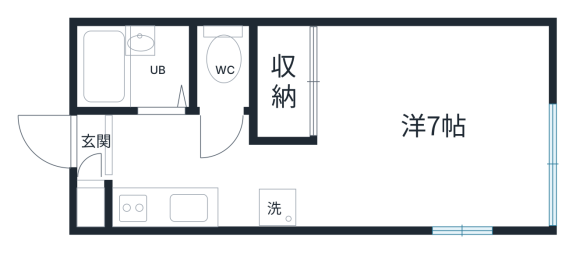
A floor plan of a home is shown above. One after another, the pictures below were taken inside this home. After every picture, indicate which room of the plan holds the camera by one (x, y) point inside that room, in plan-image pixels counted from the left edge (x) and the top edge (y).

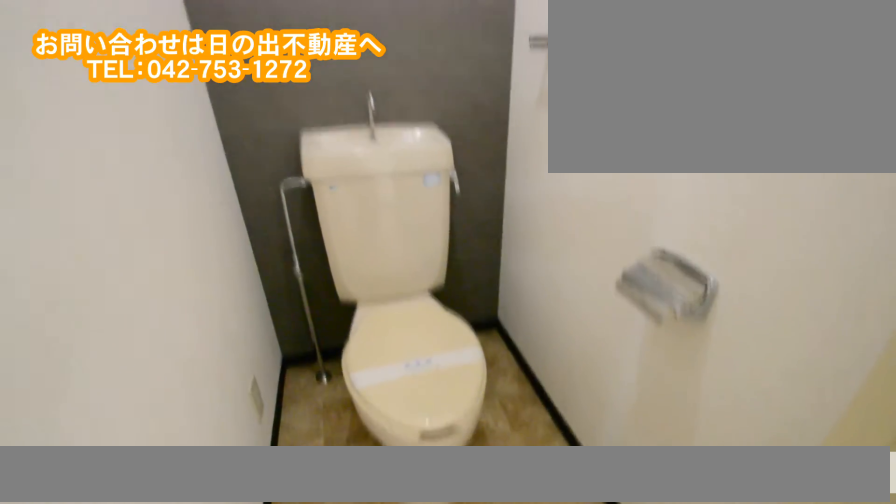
(217, 72)
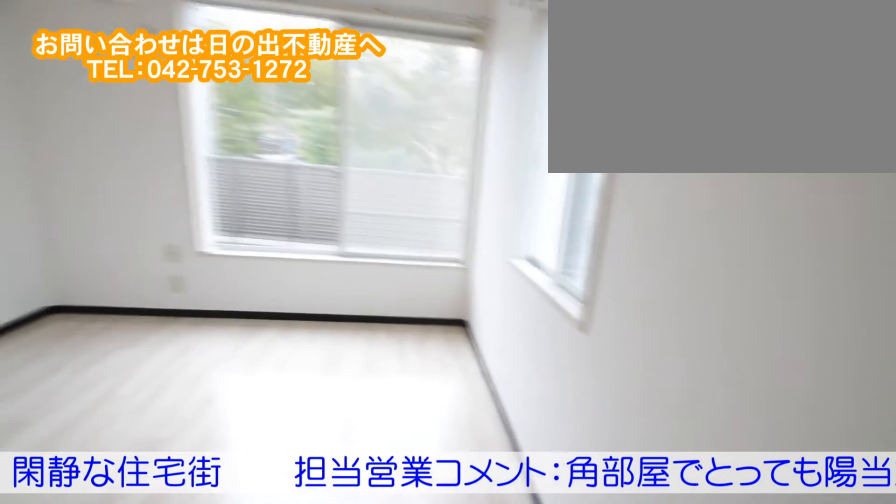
(440, 81)
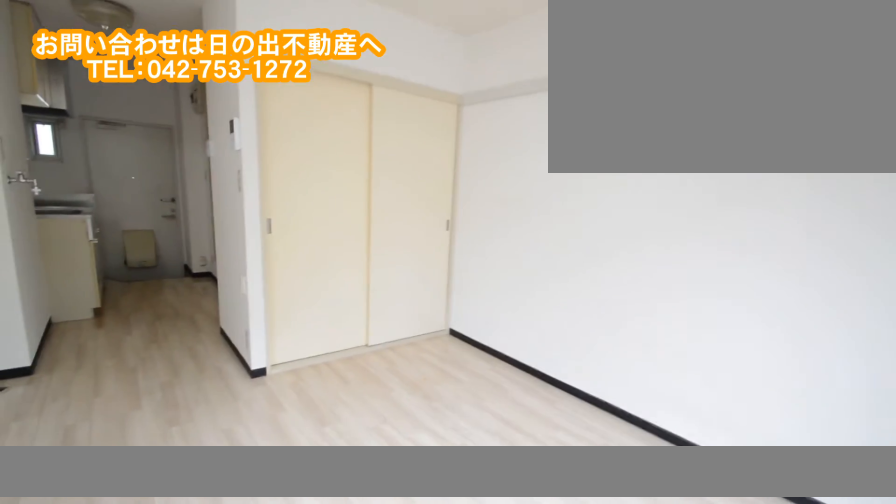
(440, 81)
